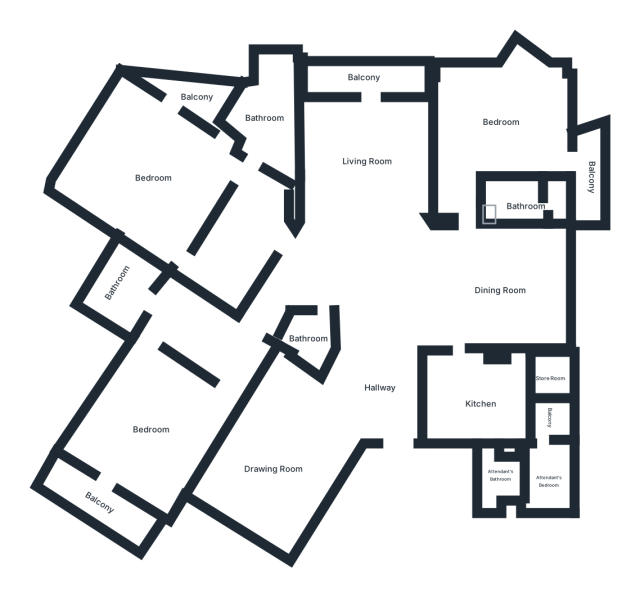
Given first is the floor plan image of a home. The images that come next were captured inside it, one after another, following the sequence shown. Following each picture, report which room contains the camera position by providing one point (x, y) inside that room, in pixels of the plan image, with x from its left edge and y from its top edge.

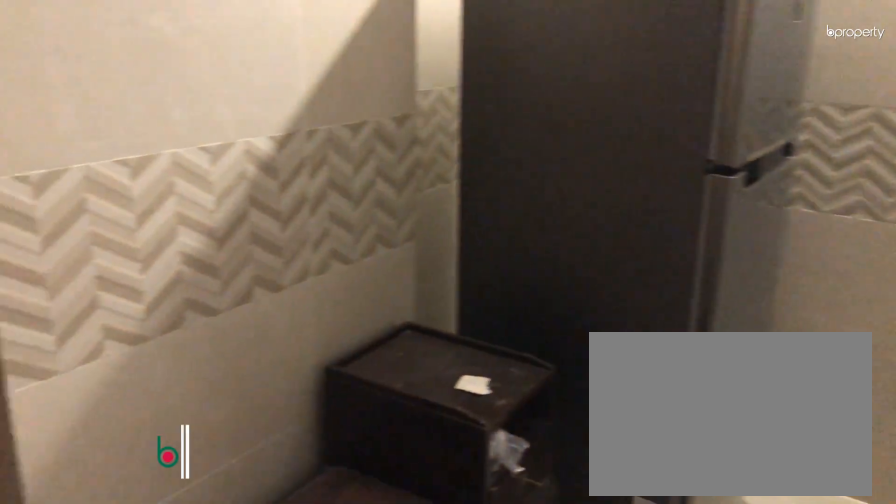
(482, 398)
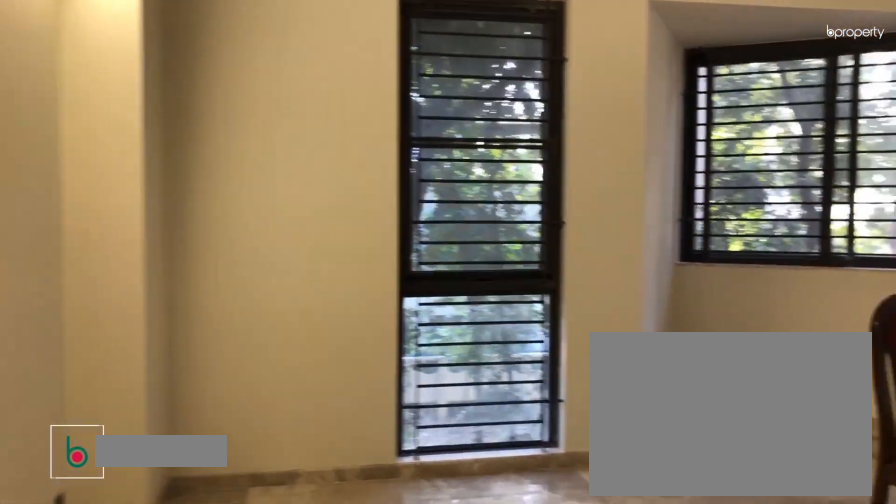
(504, 124)
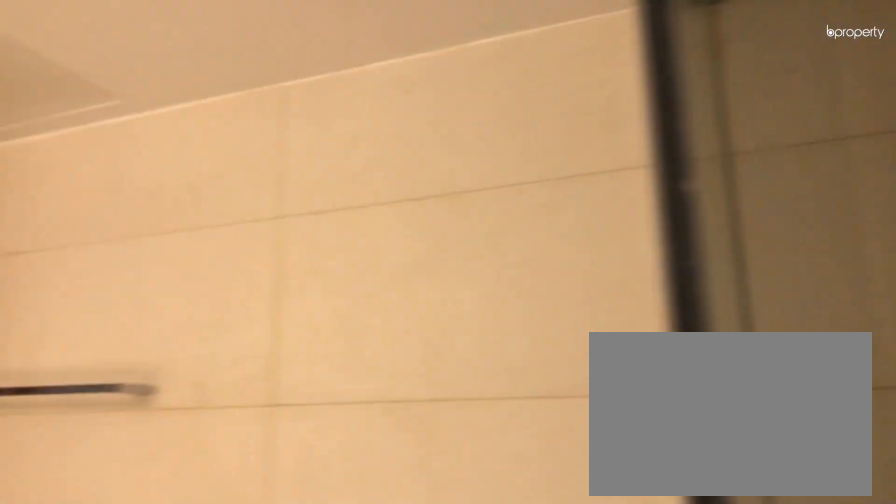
(516, 199)
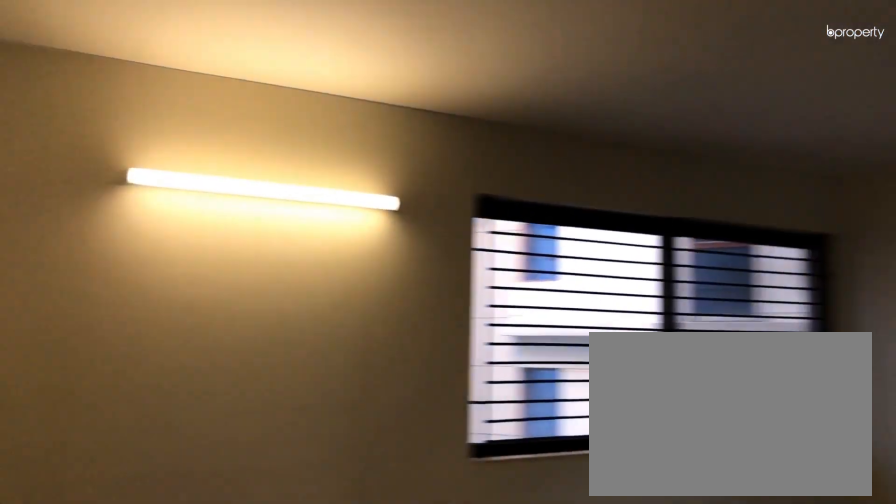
(152, 171)
